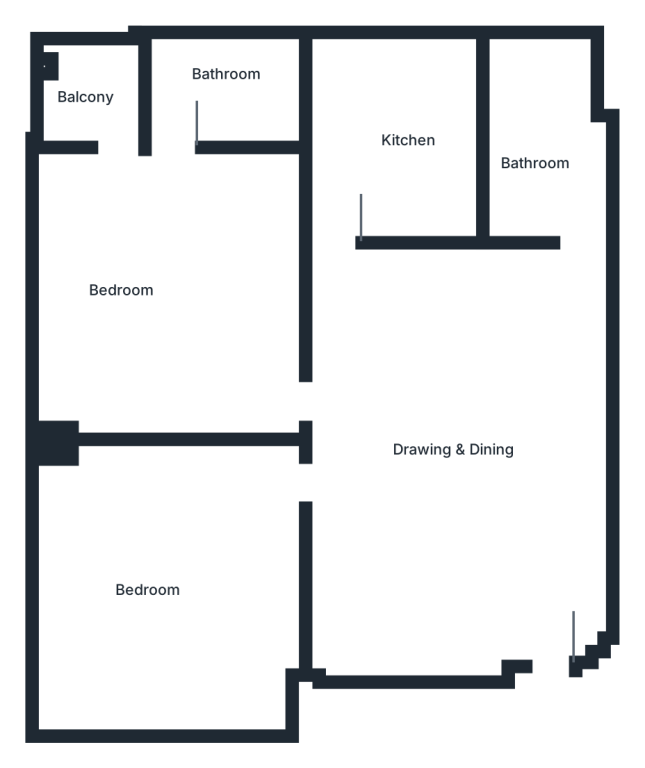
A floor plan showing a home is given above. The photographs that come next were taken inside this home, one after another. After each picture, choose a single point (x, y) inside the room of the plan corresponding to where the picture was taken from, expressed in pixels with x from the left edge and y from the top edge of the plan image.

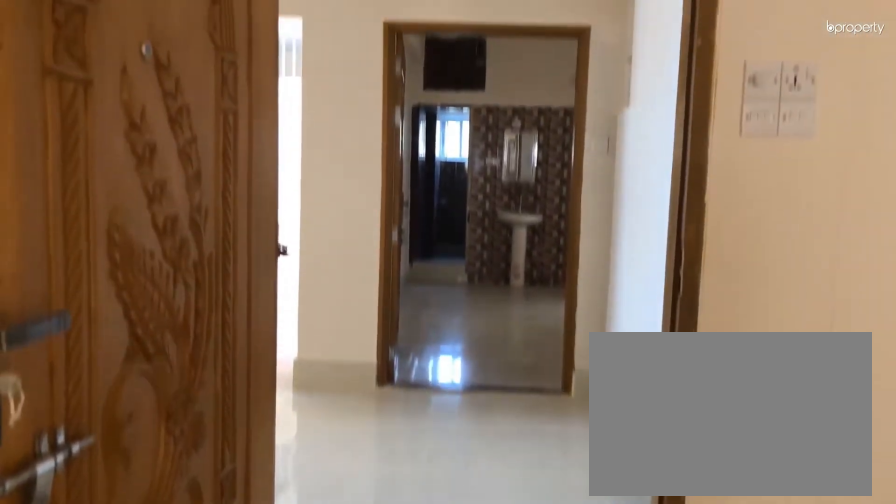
(473, 427)
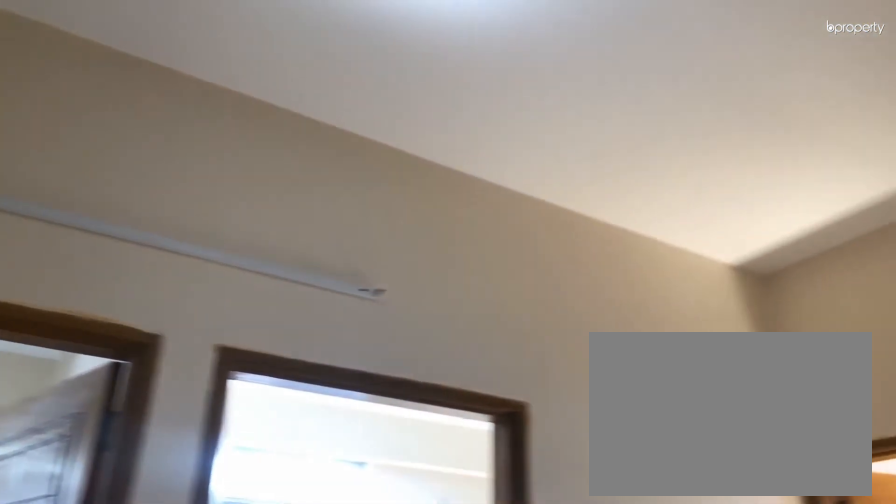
(473, 427)
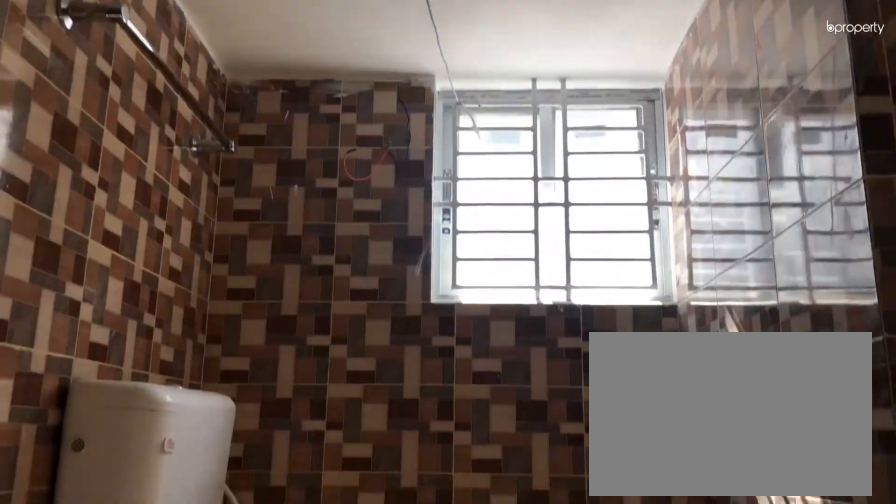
(552, 174)
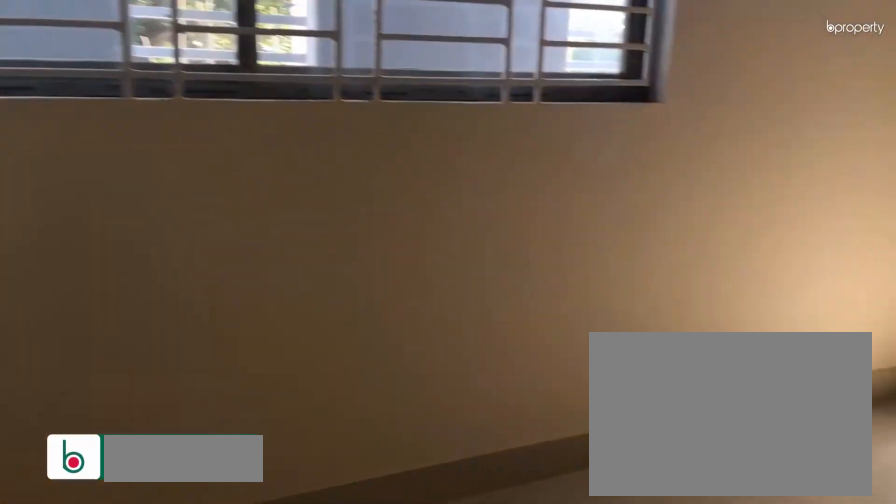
(175, 255)
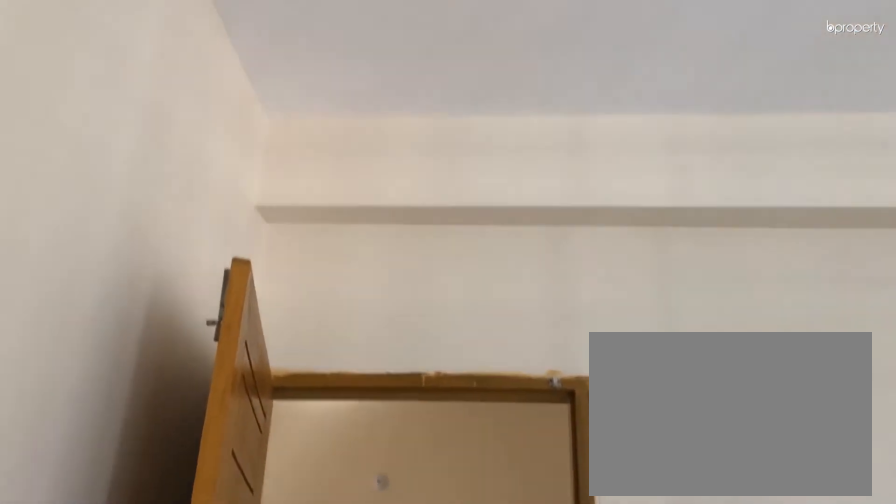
(170, 577)
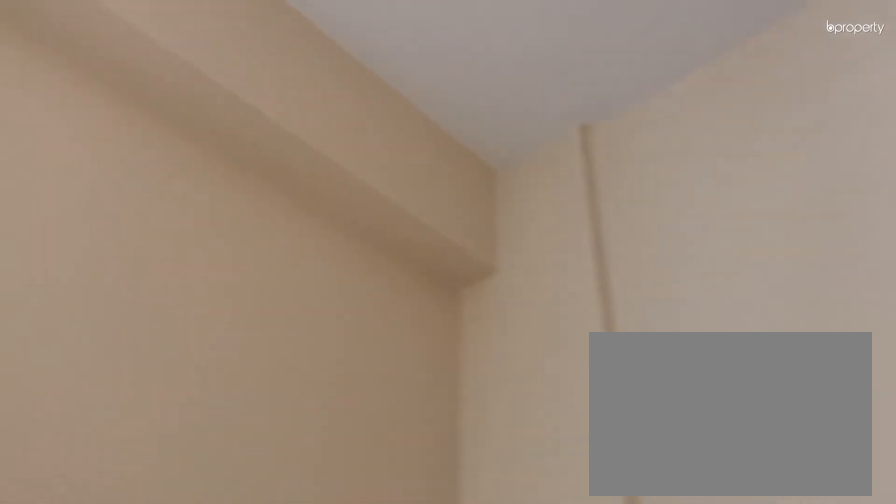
(170, 577)
